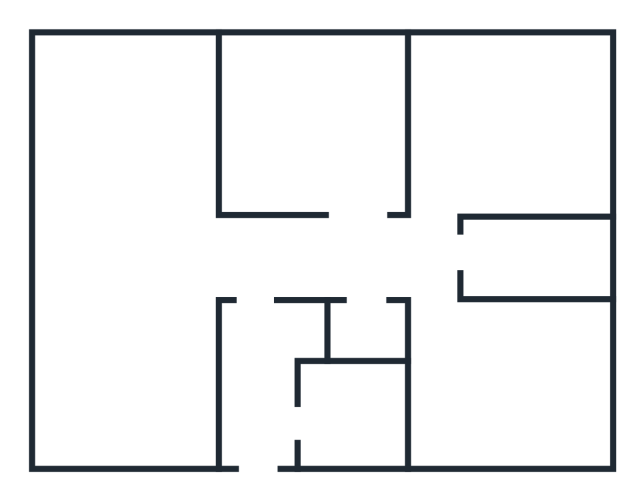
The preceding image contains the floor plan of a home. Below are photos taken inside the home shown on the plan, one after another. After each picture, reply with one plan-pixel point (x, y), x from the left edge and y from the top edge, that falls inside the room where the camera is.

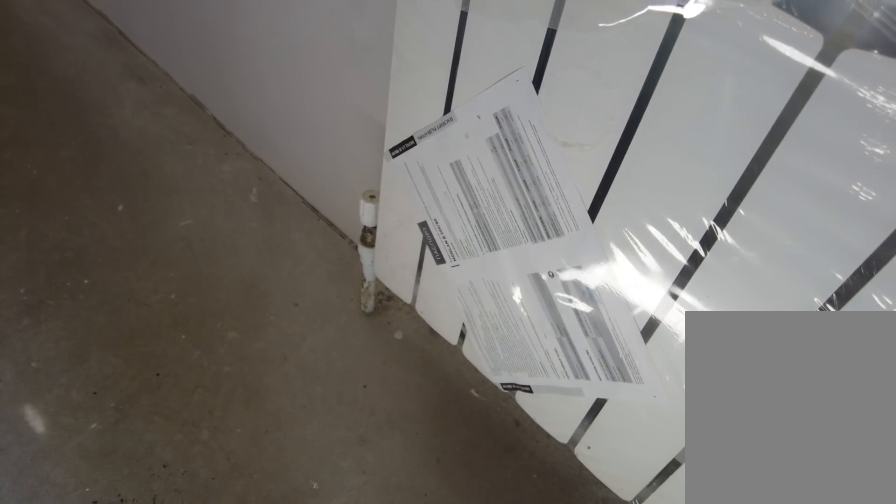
(466, 404)
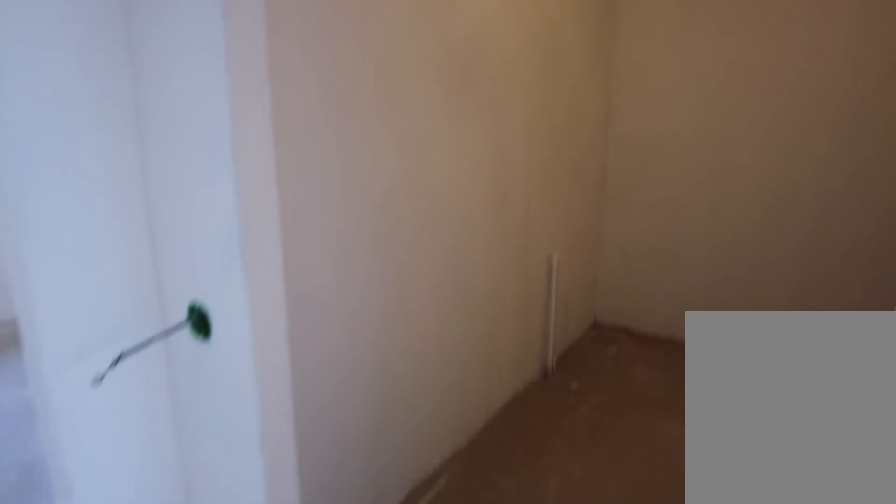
(434, 264)
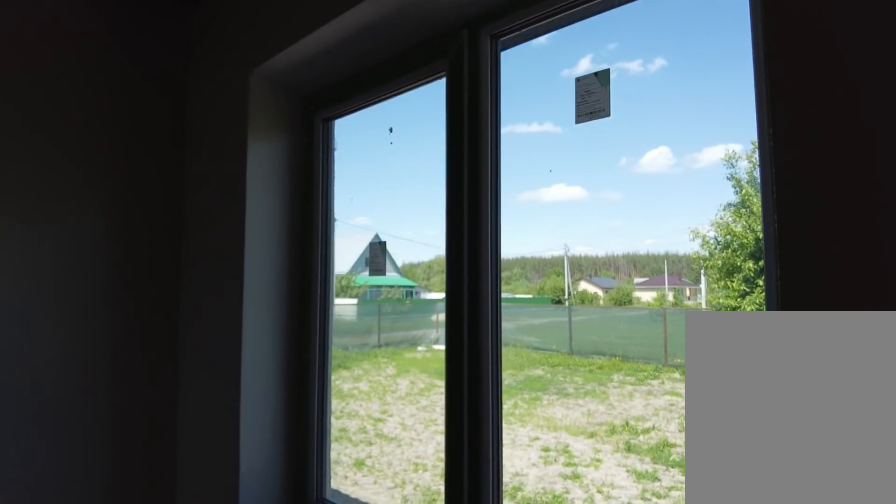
(449, 177)
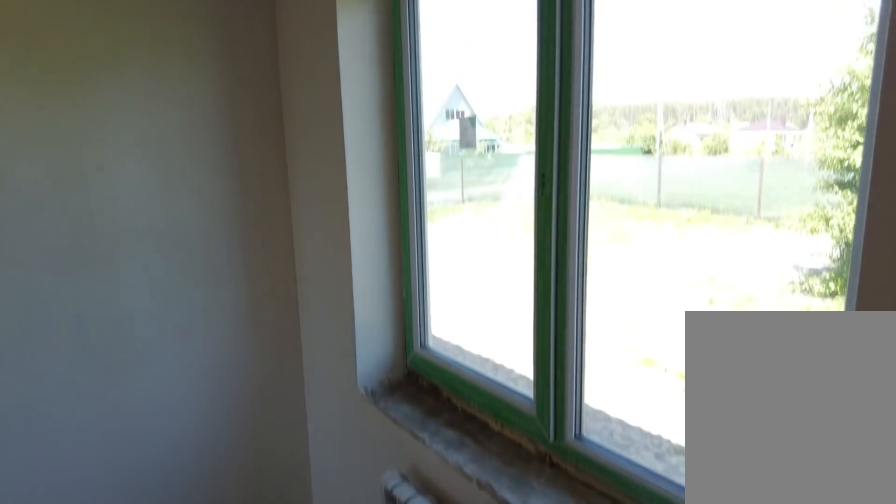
(449, 177)
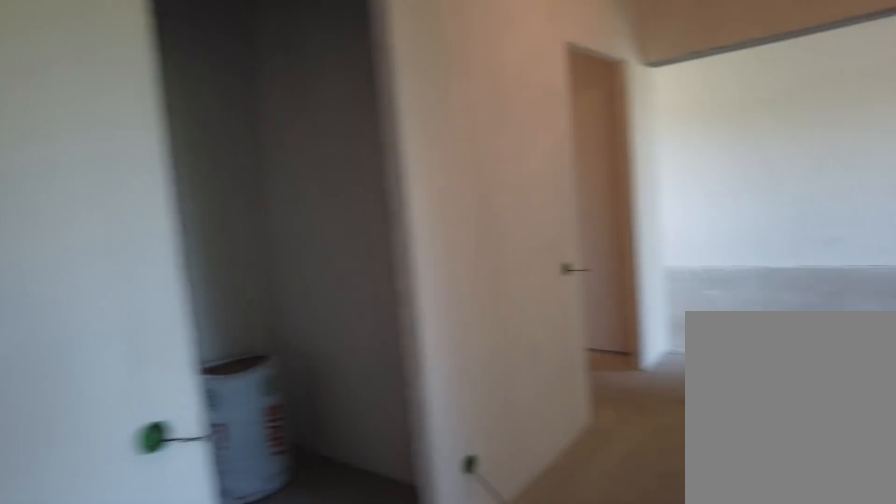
(425, 255)
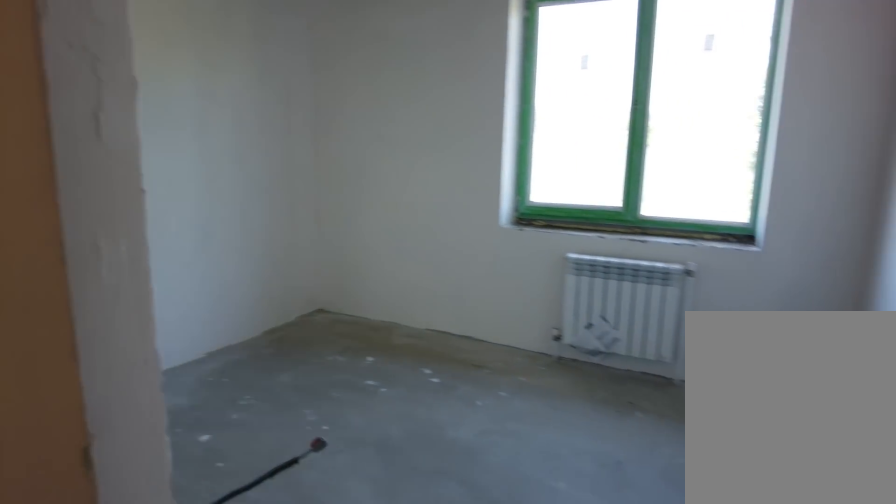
(364, 270)
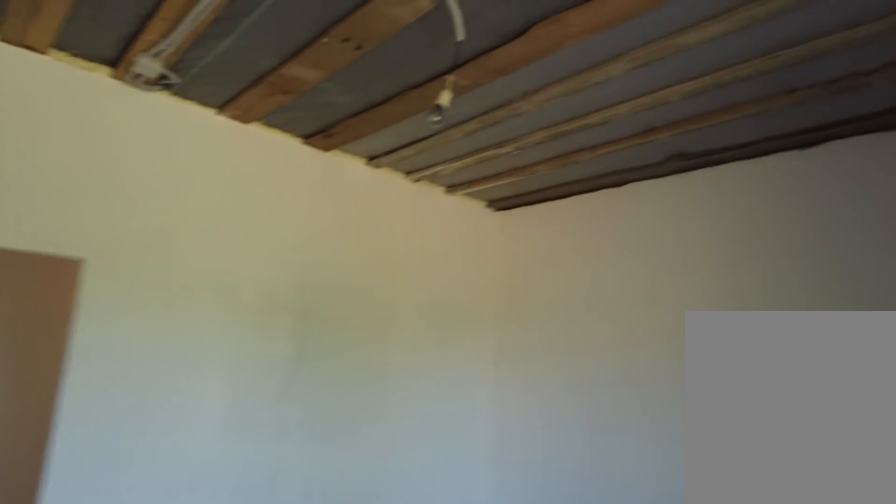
(357, 183)
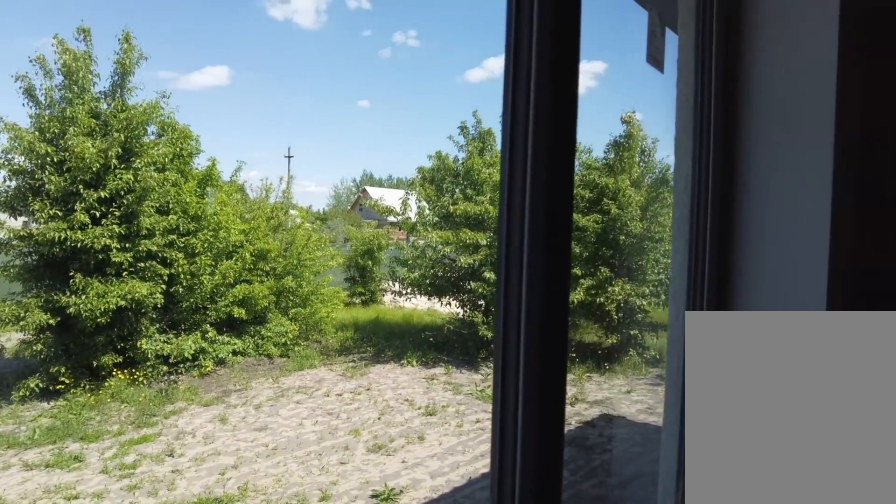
(357, 183)
